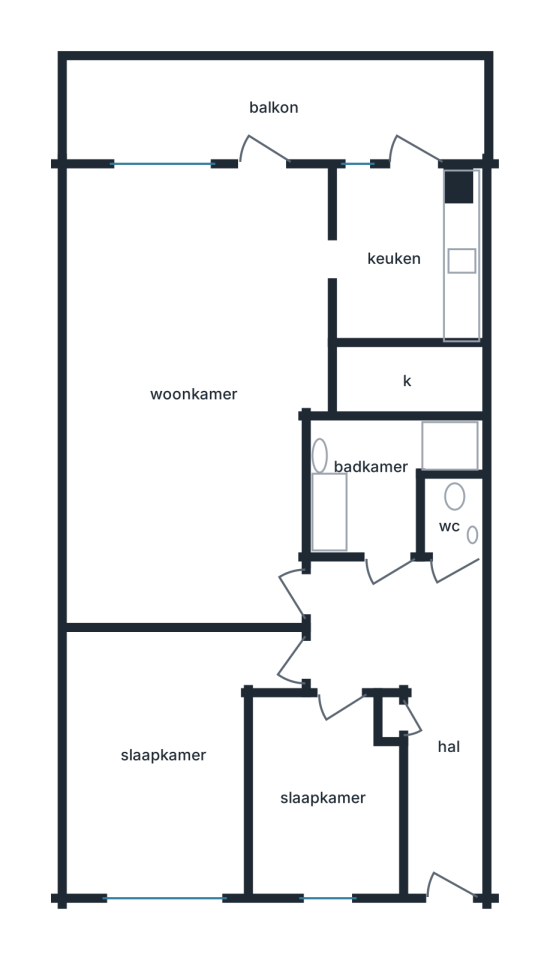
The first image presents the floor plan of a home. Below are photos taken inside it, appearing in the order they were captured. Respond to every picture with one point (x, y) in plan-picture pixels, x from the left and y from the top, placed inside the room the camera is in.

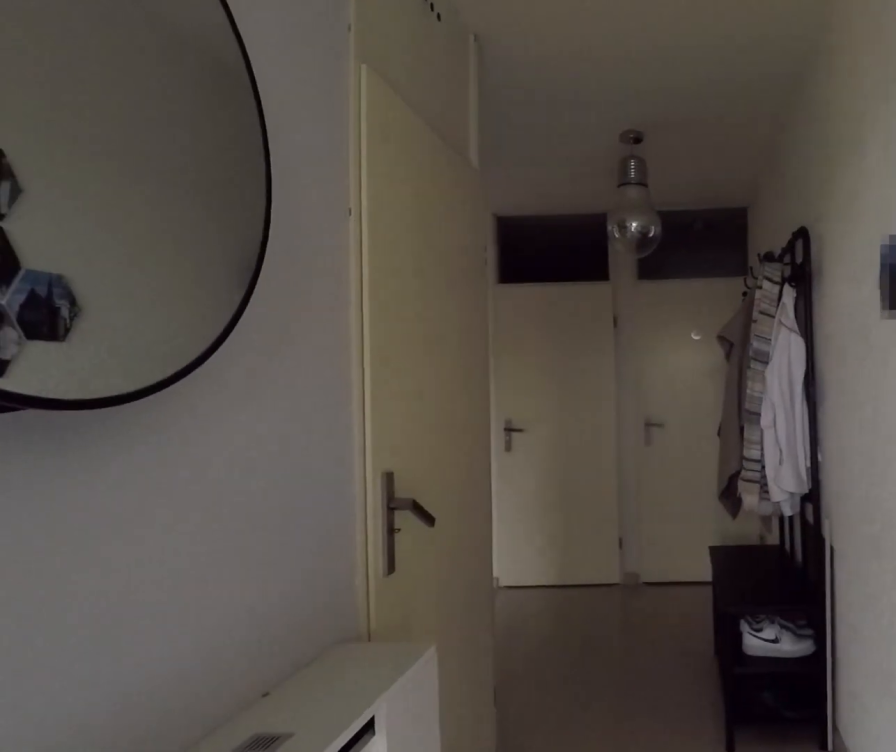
(412, 689)
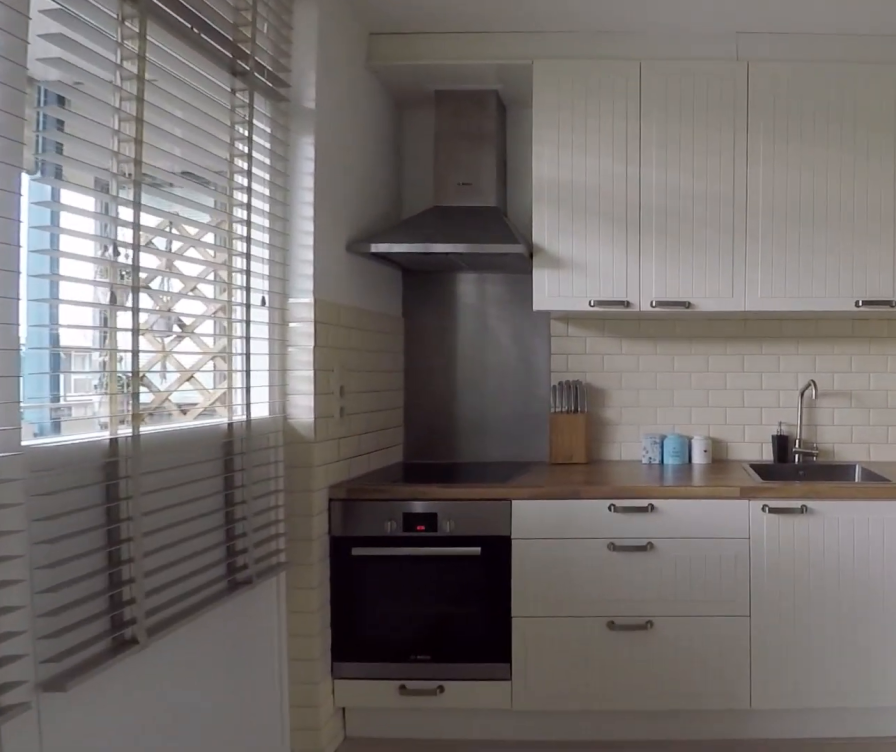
(404, 256)
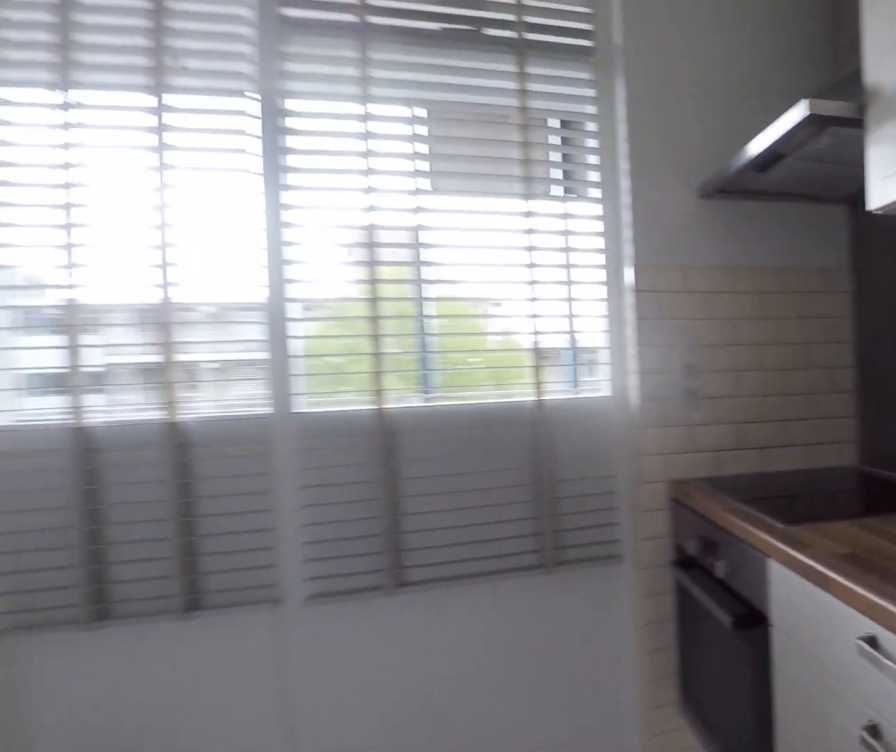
(404, 256)
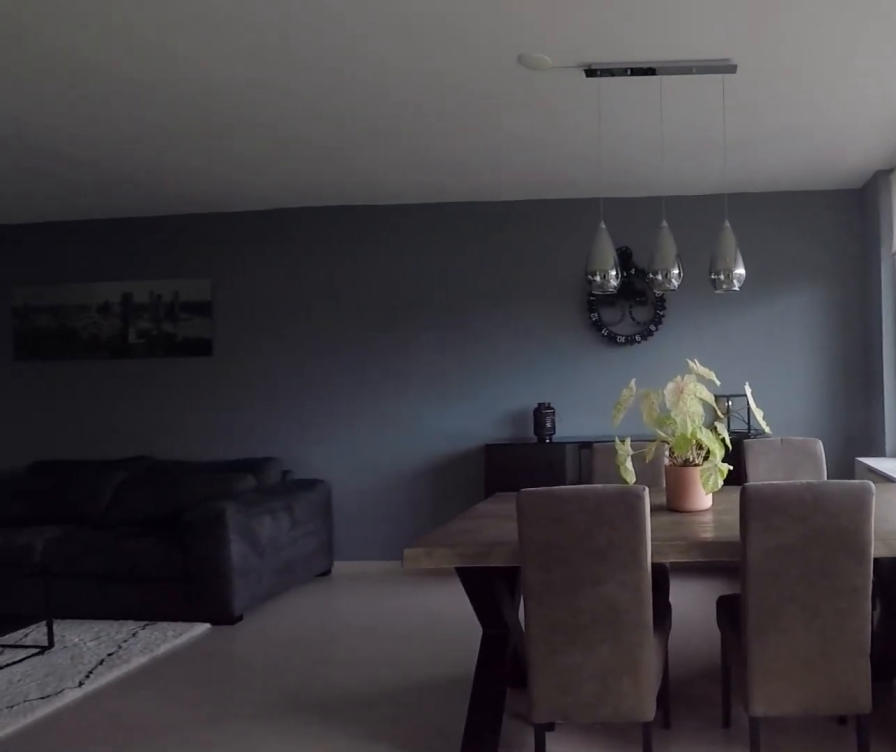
(194, 389)
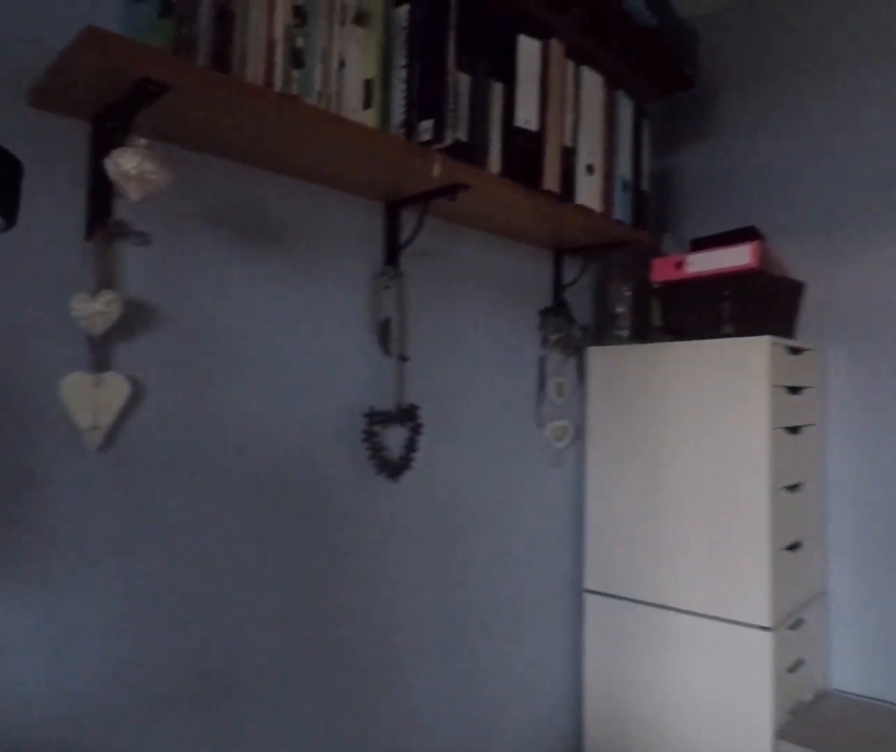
(323, 796)
